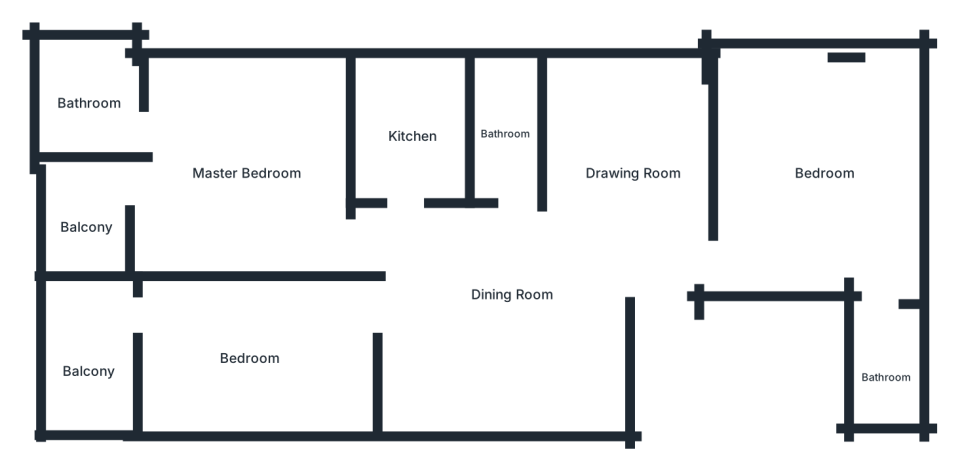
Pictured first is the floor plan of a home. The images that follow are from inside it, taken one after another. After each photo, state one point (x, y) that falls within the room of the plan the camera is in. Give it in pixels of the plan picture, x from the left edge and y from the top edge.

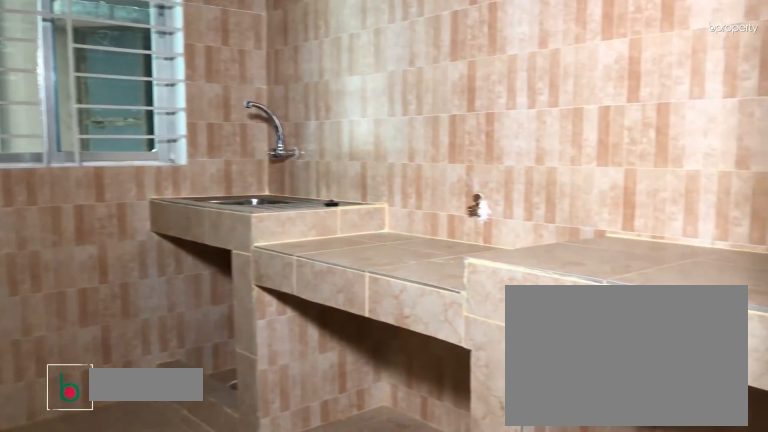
(412, 138)
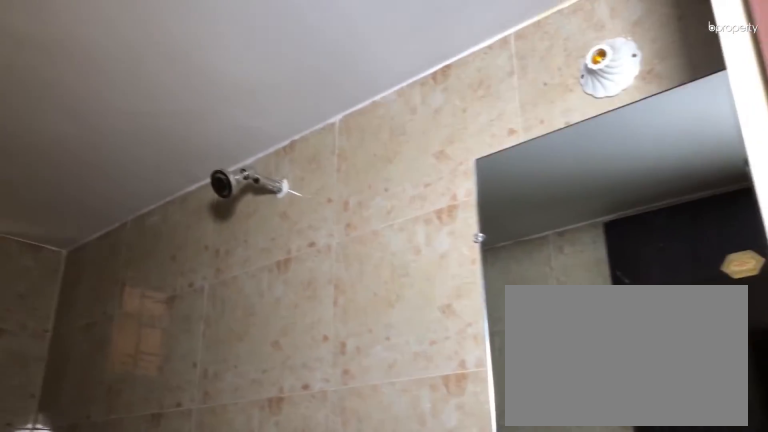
(509, 139)
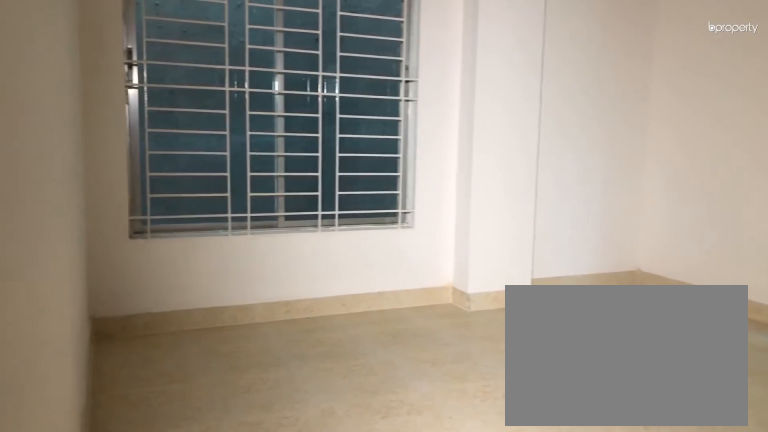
(825, 178)
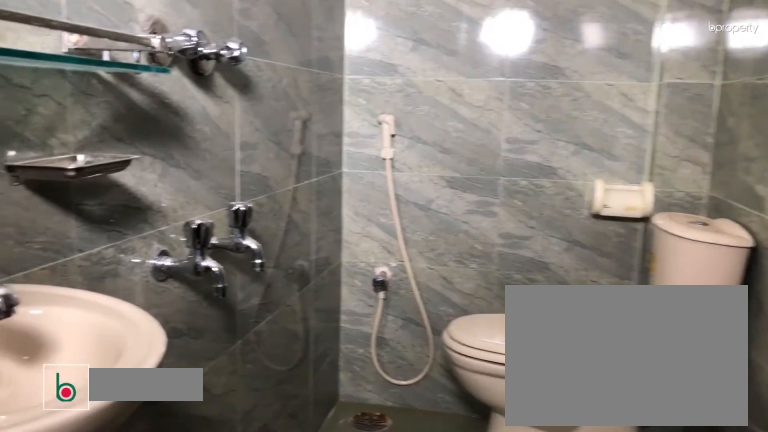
(888, 375)
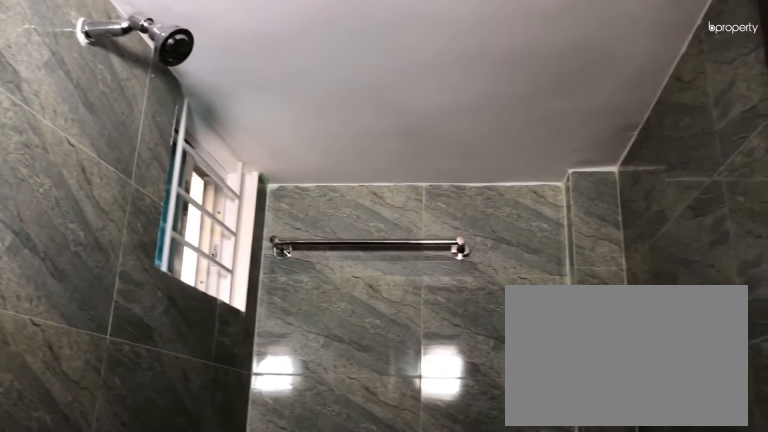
(888, 375)
